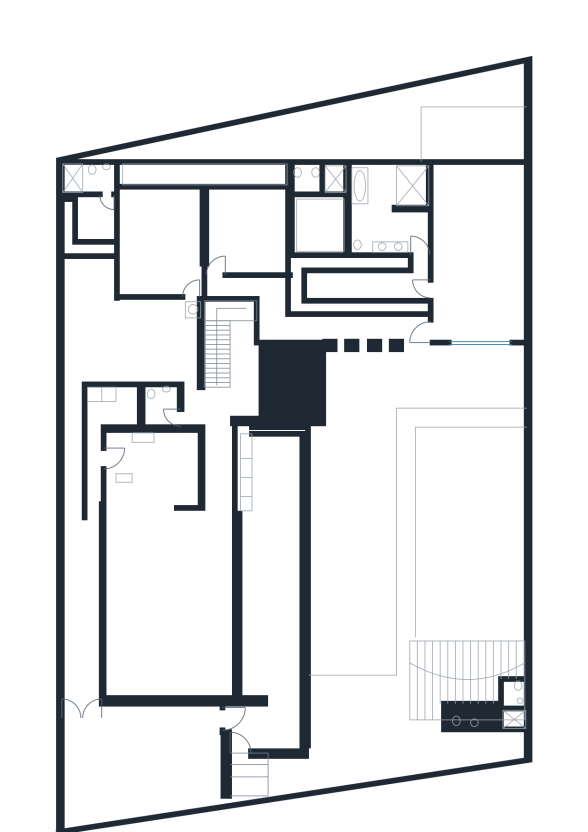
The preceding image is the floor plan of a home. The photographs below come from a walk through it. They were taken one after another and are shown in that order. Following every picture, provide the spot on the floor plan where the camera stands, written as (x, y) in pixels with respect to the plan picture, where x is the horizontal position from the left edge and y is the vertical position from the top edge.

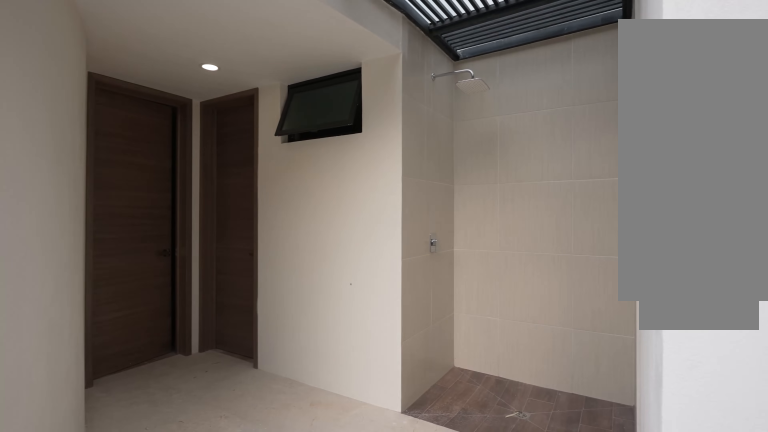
(399, 651)
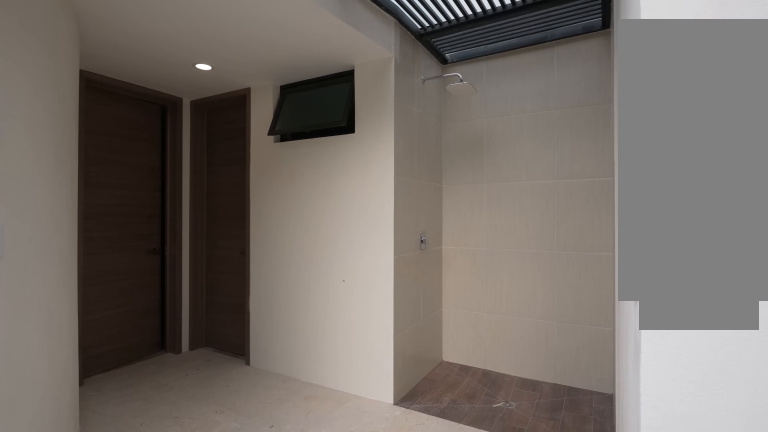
(399, 651)
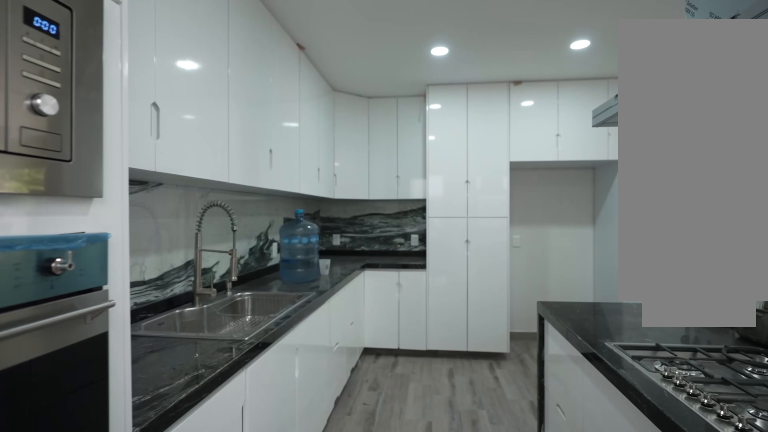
(102, 451)
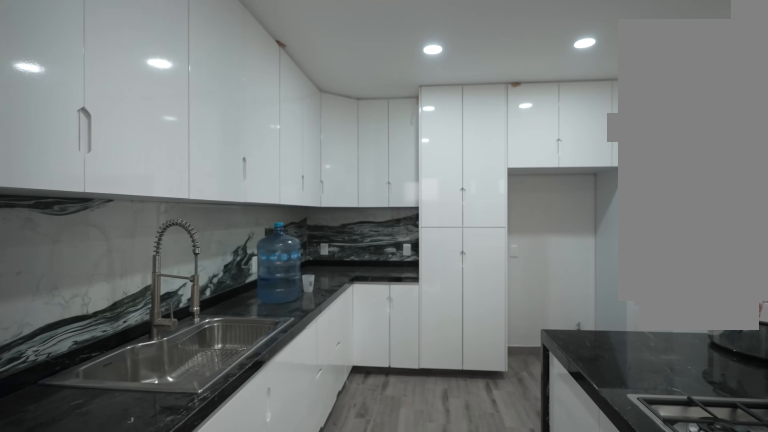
(103, 453)
